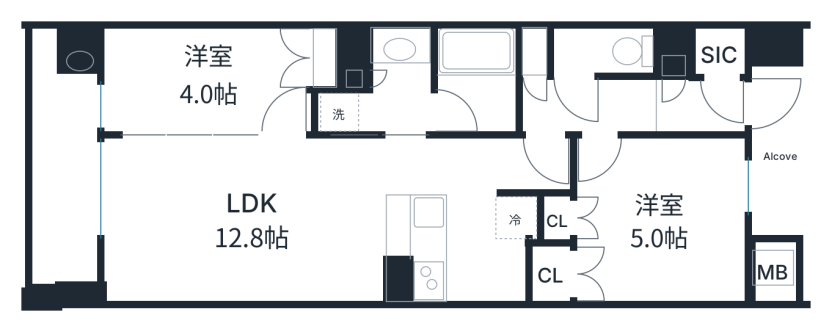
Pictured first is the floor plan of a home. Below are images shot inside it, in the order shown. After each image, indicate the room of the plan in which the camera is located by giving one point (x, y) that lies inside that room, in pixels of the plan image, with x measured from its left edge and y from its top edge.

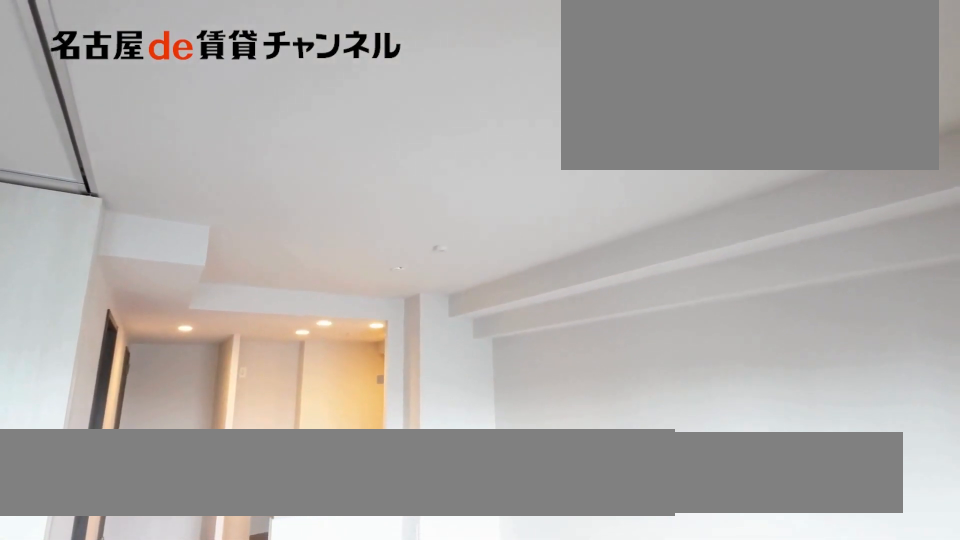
(240, 217)
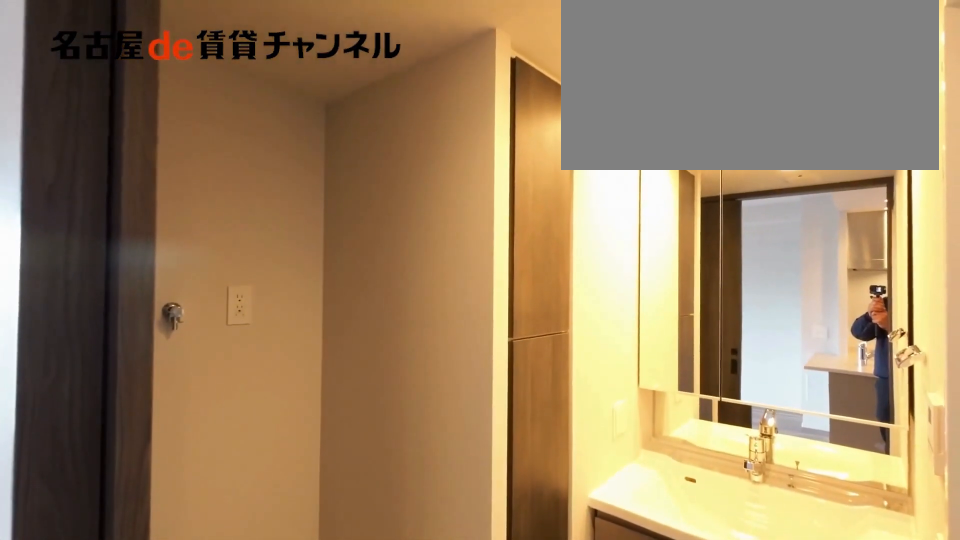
(377, 87)
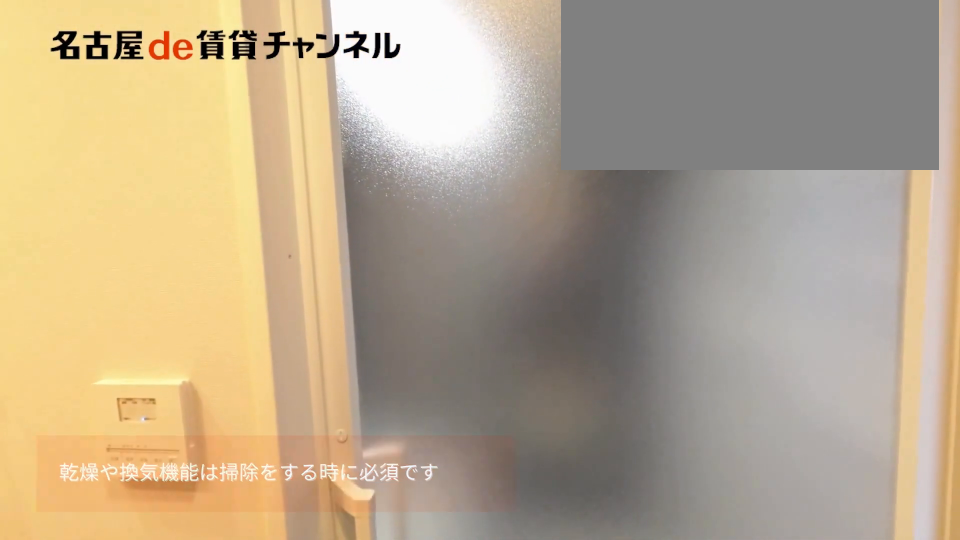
(377, 87)
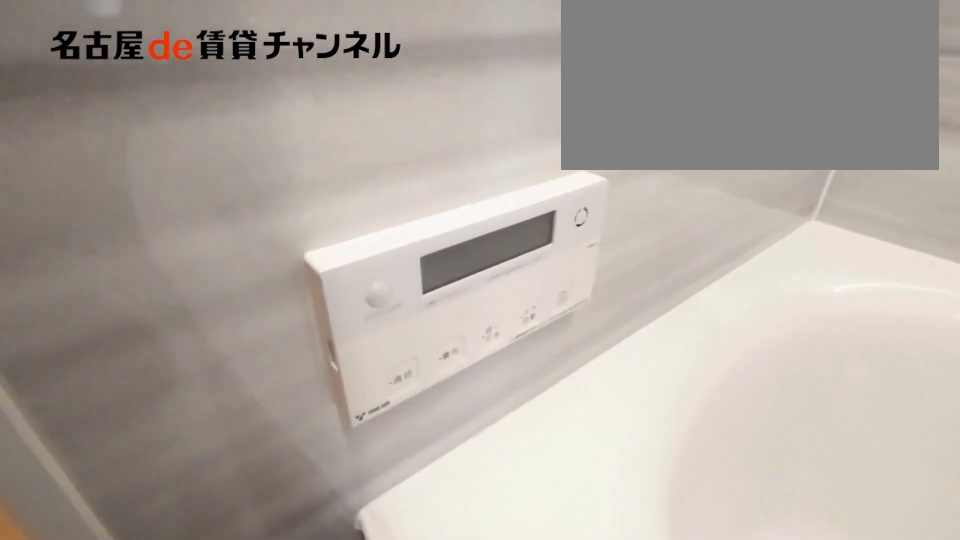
(474, 83)
